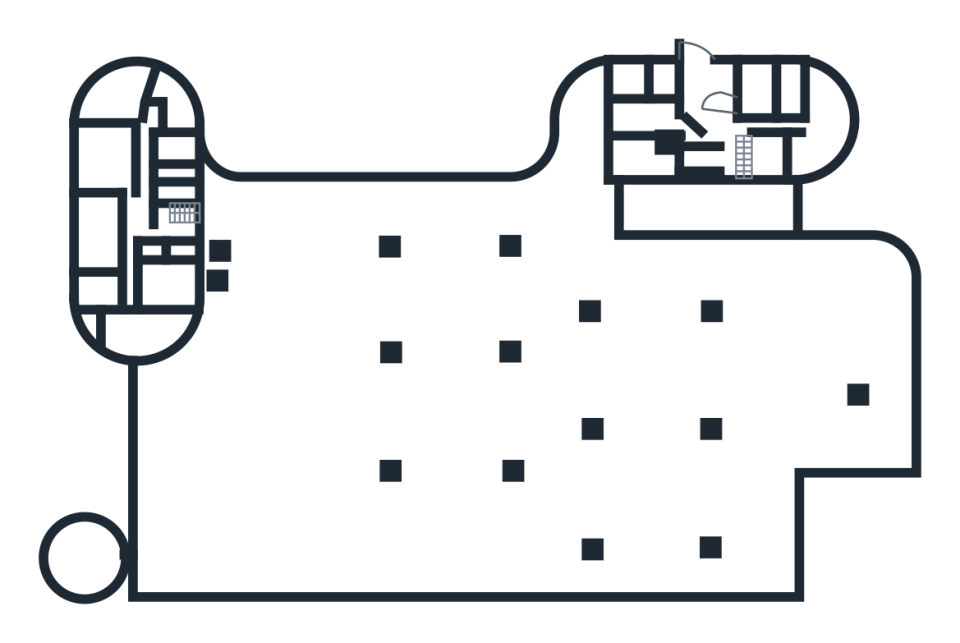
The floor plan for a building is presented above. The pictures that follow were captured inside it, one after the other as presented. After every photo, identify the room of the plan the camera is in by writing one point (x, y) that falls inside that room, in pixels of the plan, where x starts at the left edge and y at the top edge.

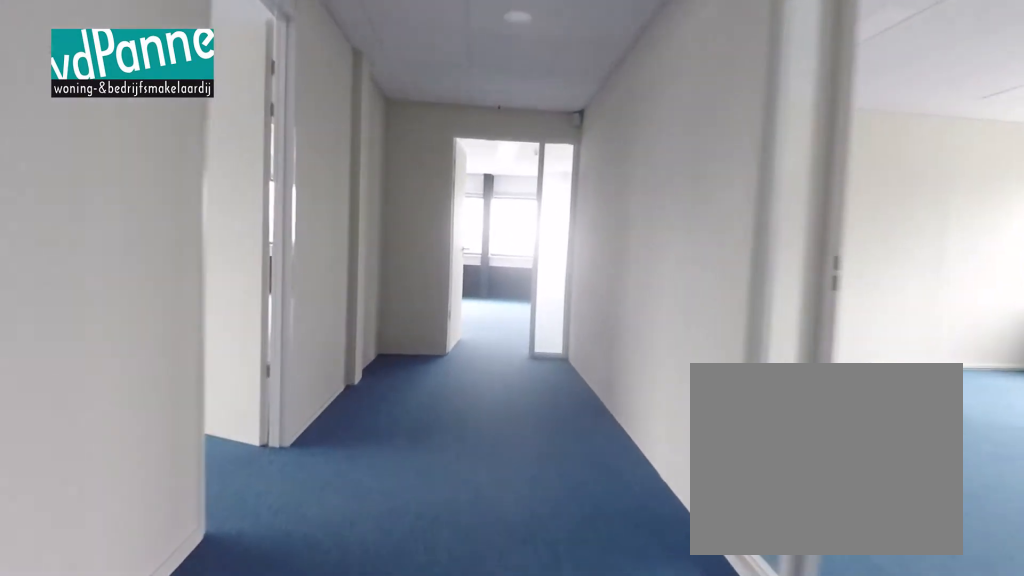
(148, 212)
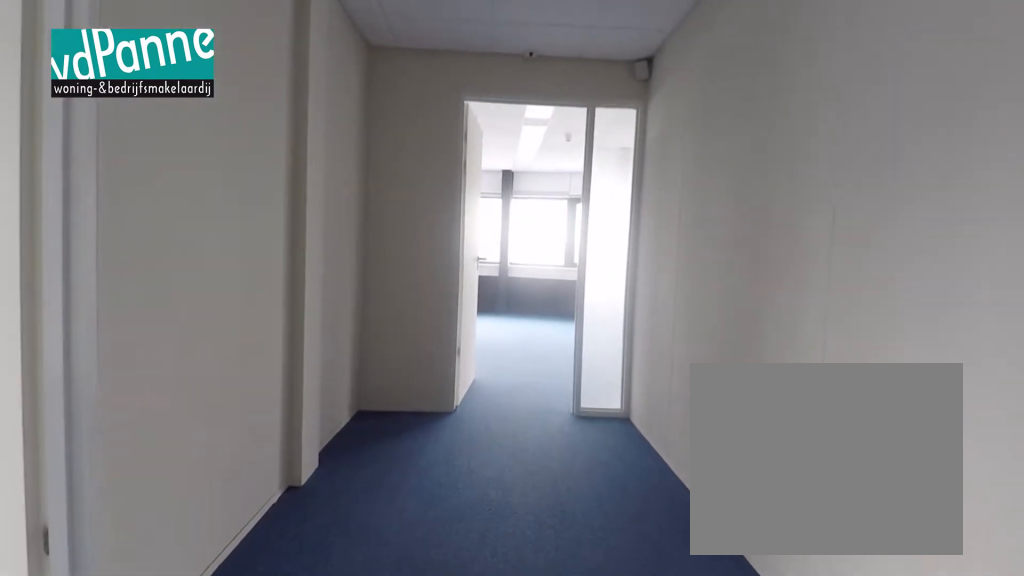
(148, 212)
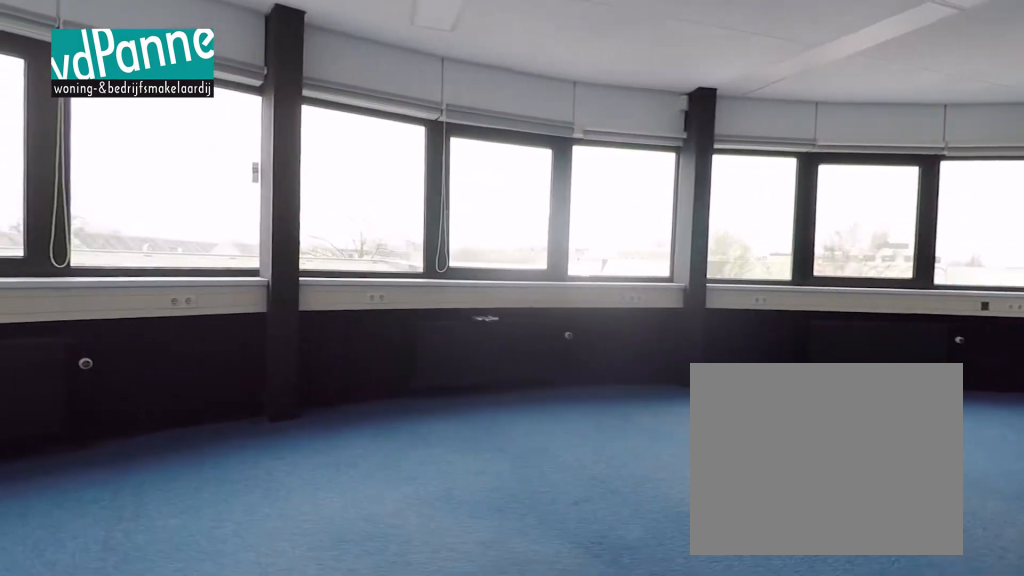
(145, 332)
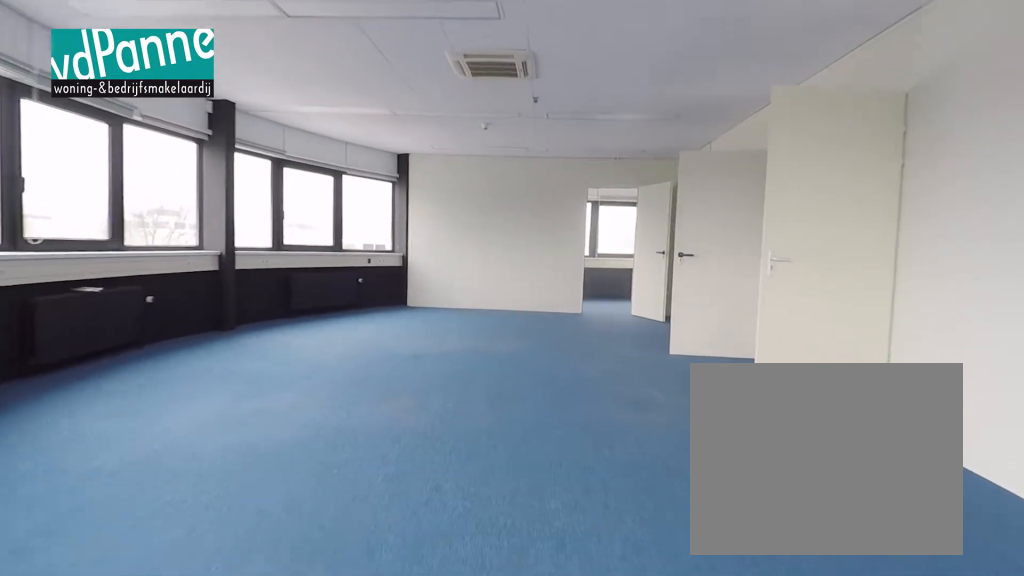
(145, 333)
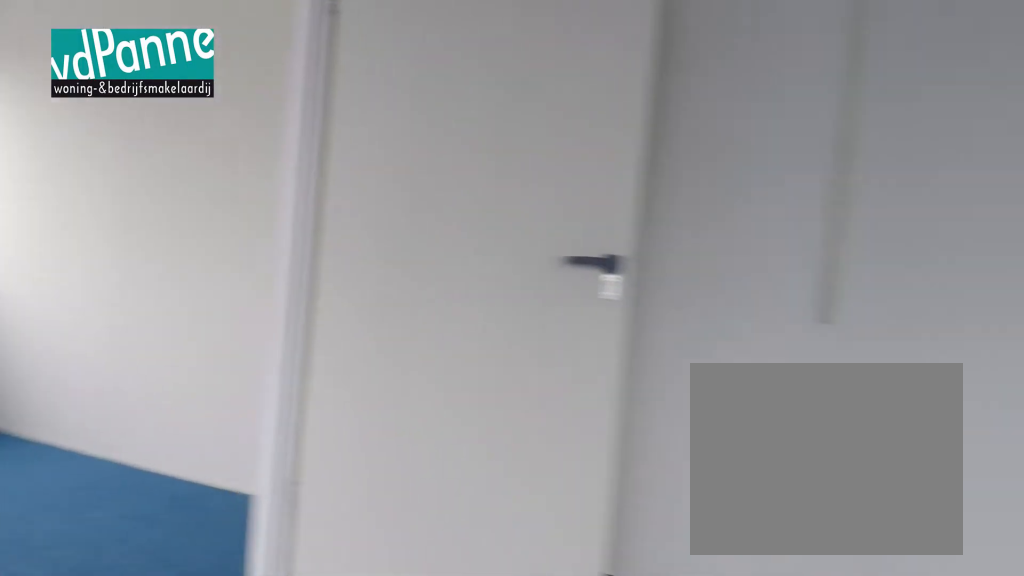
(145, 332)
